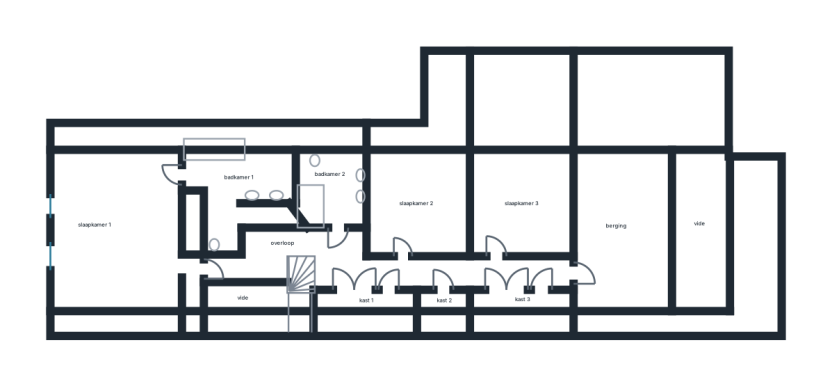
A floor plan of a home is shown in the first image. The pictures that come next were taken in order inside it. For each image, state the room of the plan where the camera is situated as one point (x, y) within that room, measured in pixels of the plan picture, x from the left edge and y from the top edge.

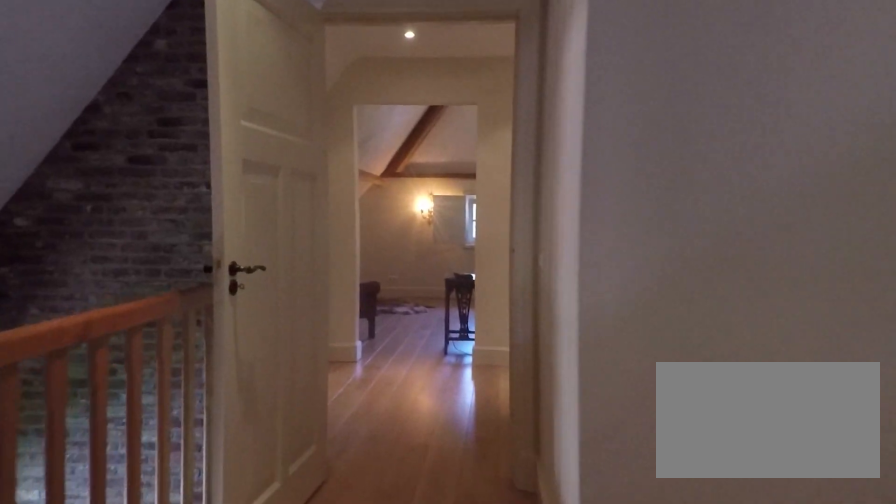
(371, 264)
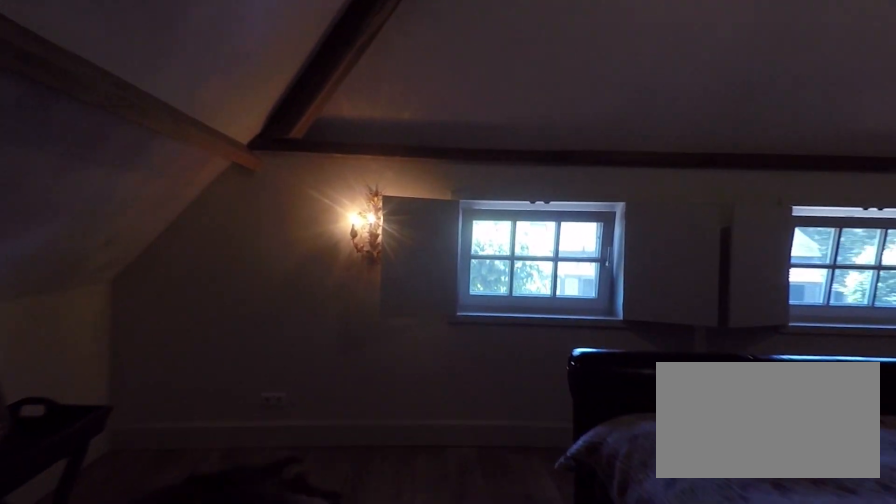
(123, 233)
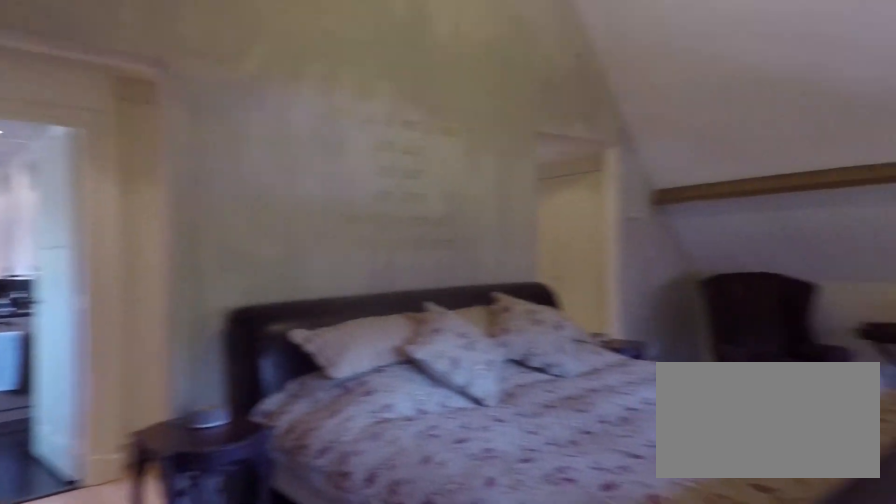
(123, 233)
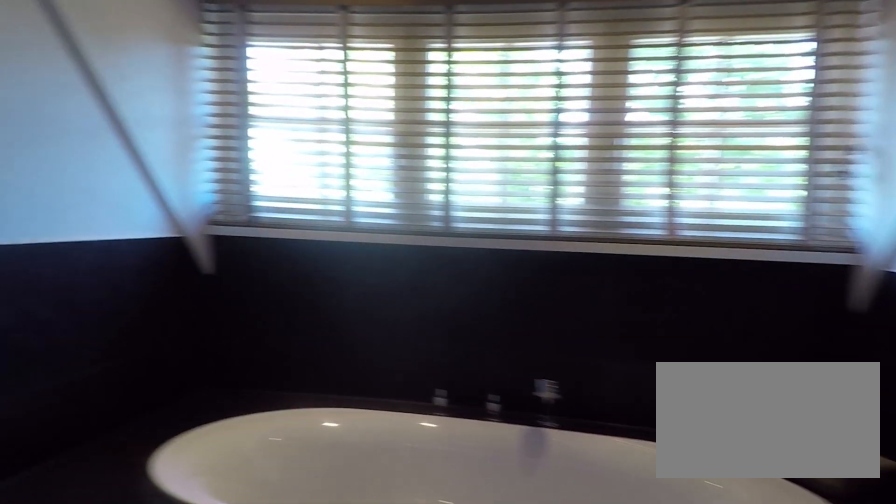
(240, 185)
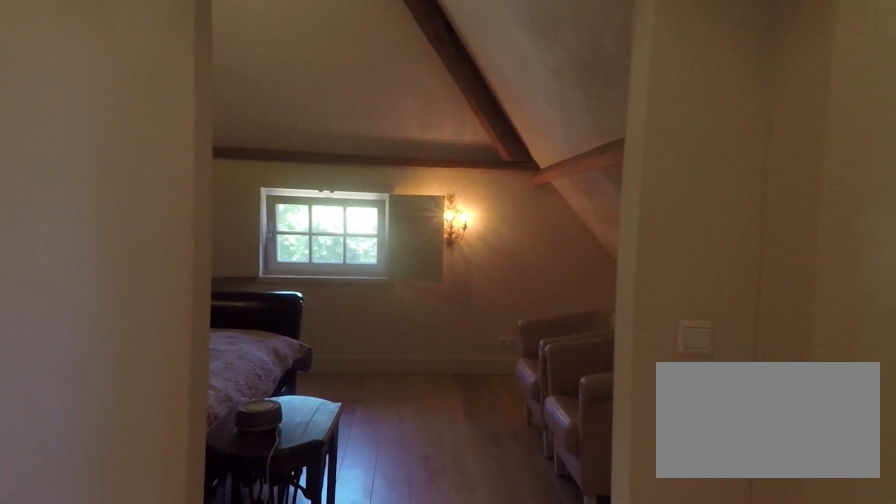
(123, 233)
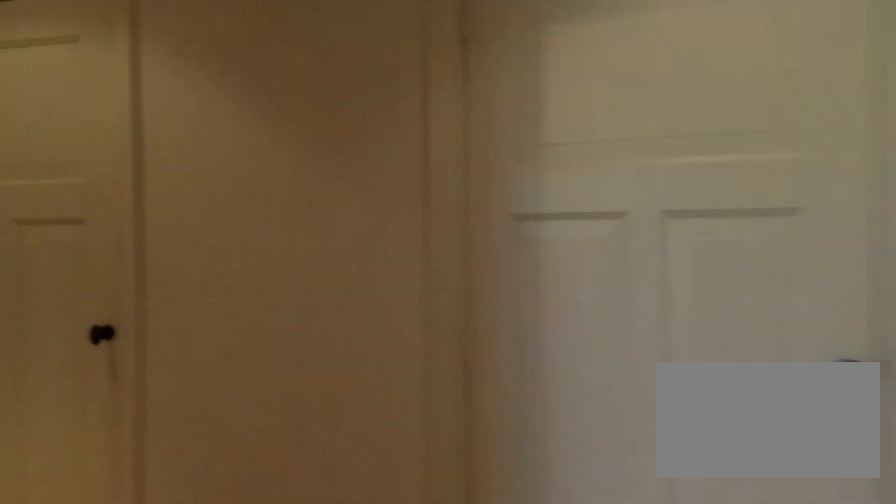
(371, 264)
